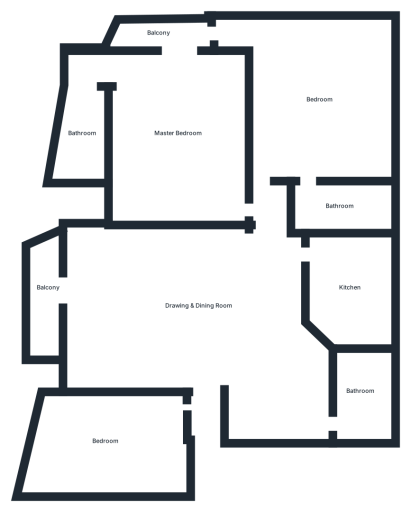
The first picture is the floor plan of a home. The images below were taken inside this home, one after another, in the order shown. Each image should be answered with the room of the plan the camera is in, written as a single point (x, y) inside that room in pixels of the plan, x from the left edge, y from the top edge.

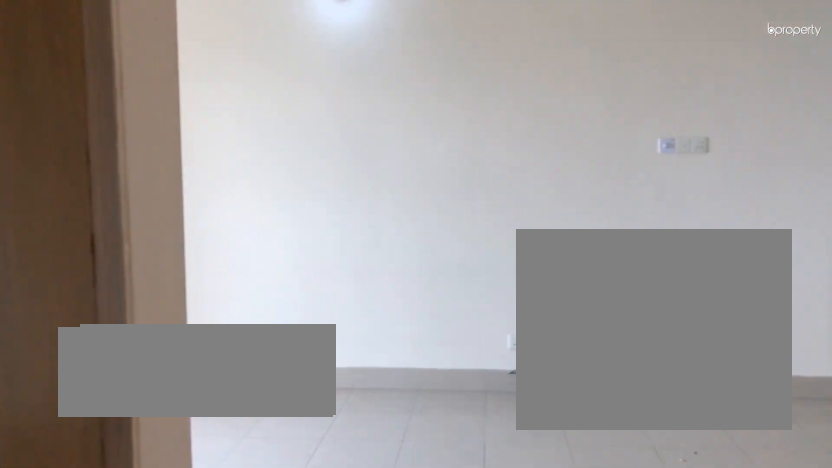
(198, 305)
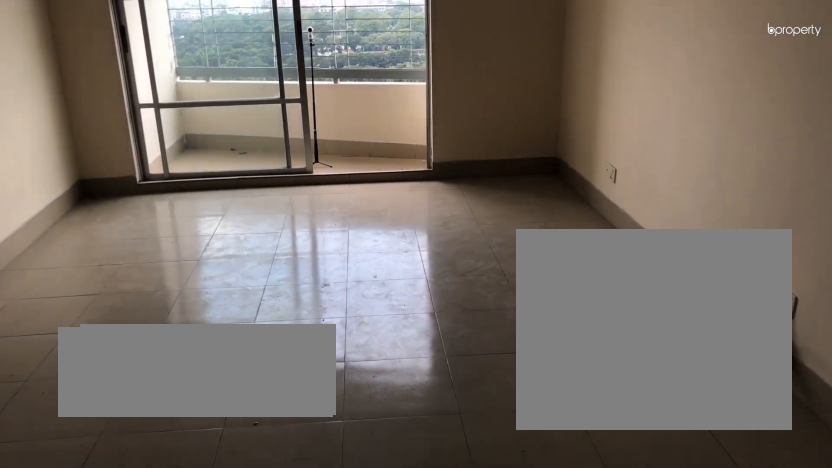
(198, 305)
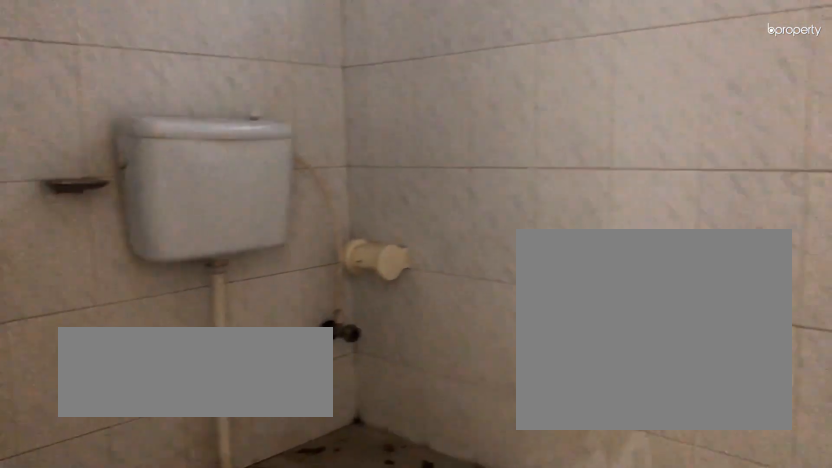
(358, 390)
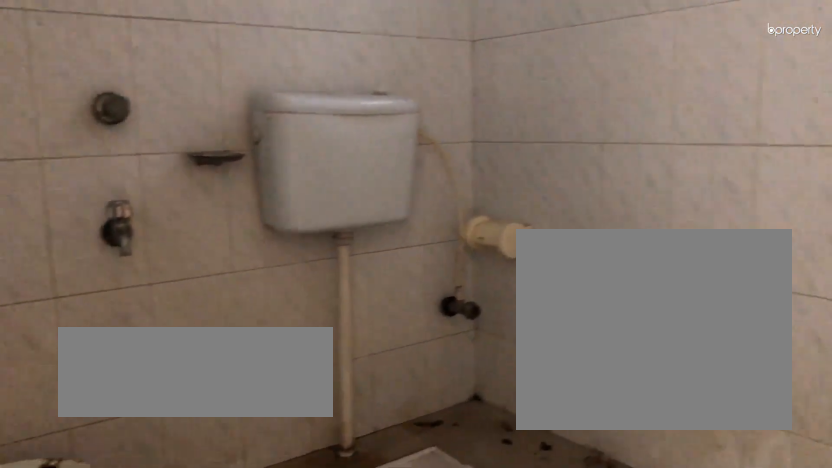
(358, 390)
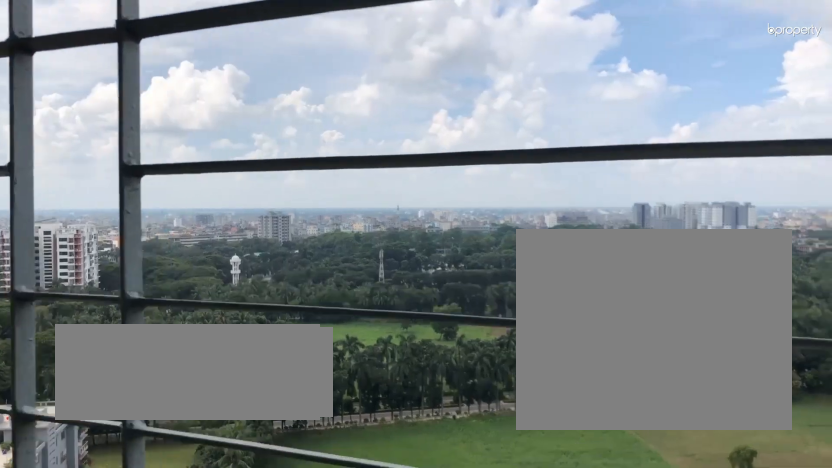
(46, 287)
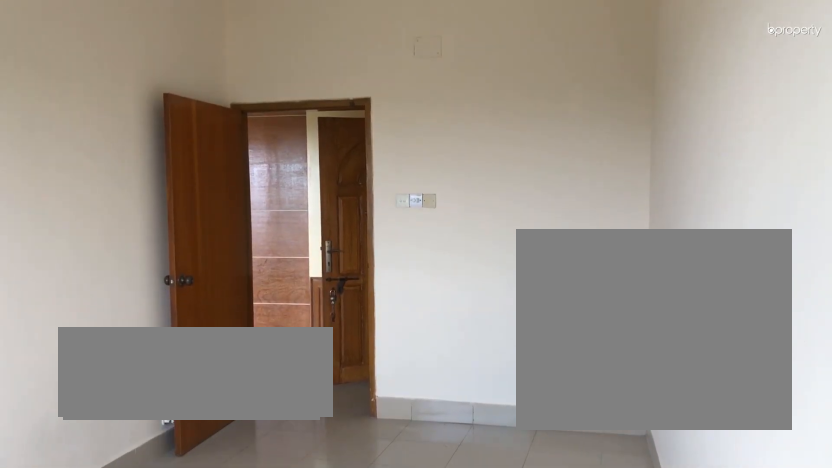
(105, 439)
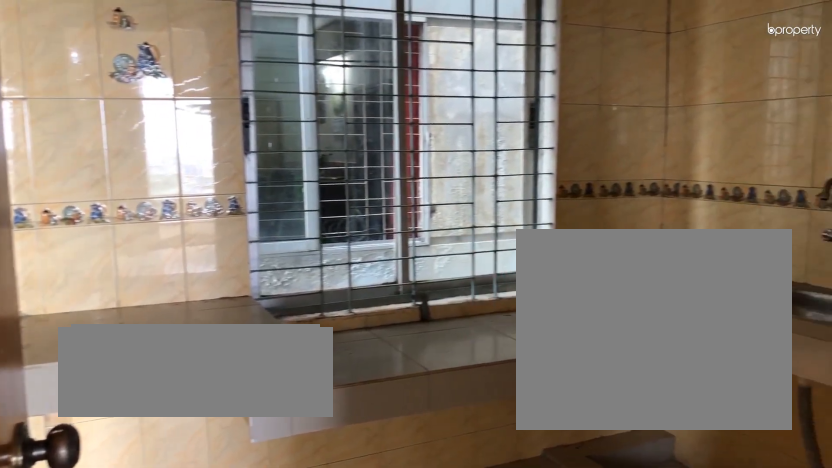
(349, 287)
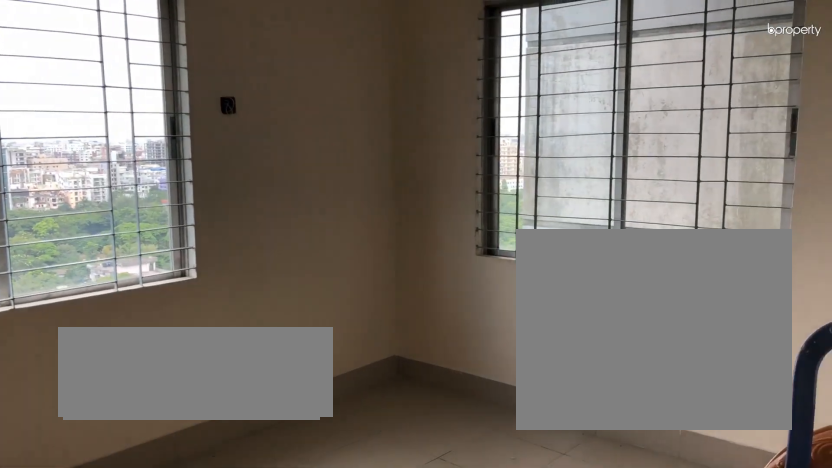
(319, 99)
